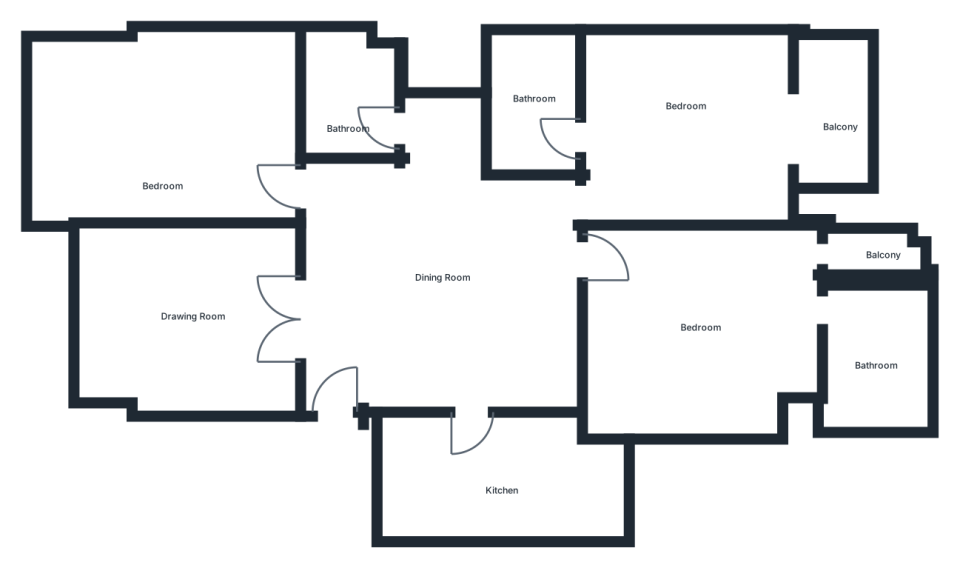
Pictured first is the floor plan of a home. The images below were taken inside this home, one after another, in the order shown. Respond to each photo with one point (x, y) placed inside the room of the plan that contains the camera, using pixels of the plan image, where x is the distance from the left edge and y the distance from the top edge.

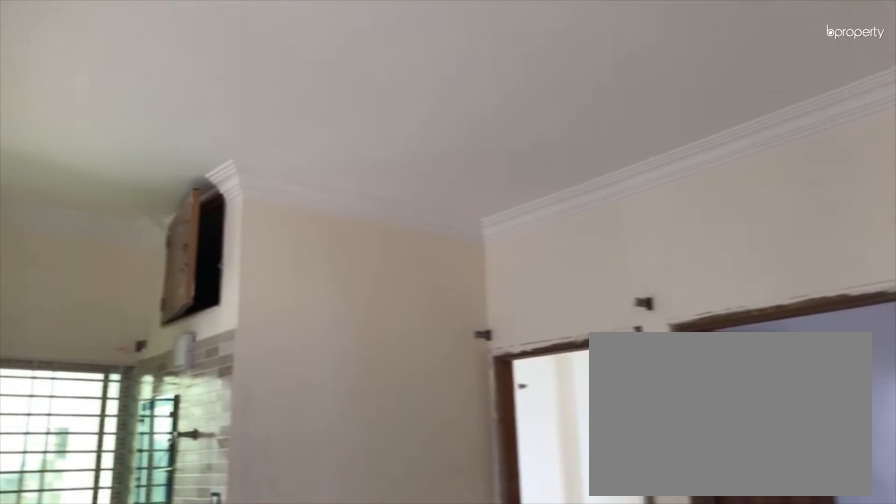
(423, 297)
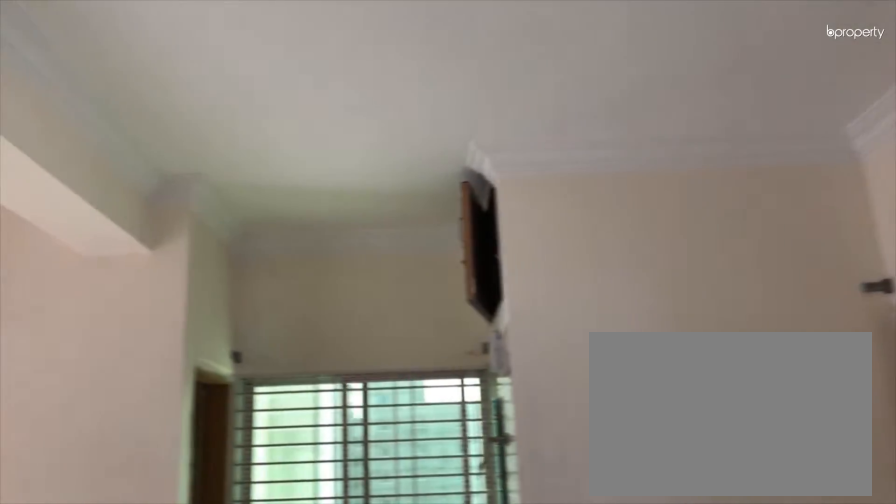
(423, 297)
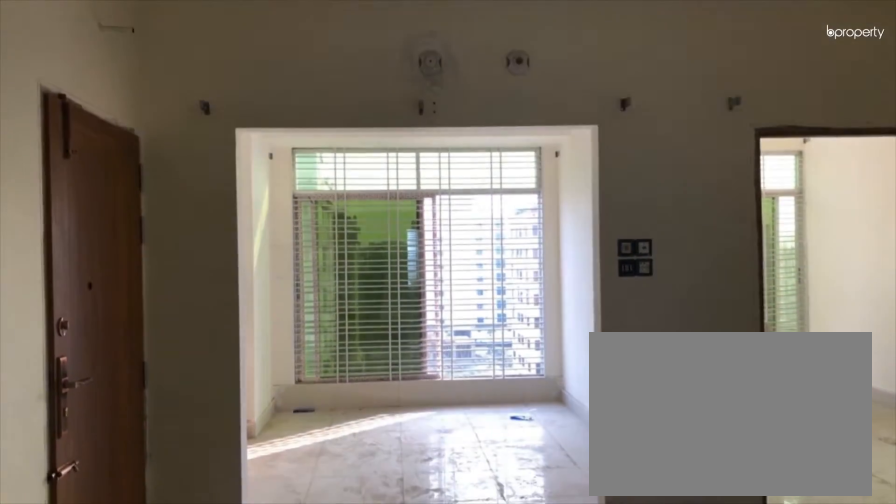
(423, 297)
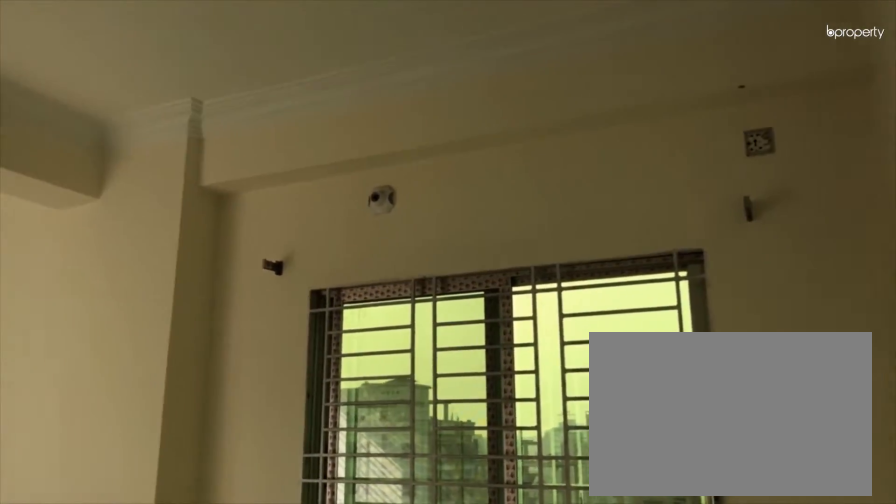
(161, 141)
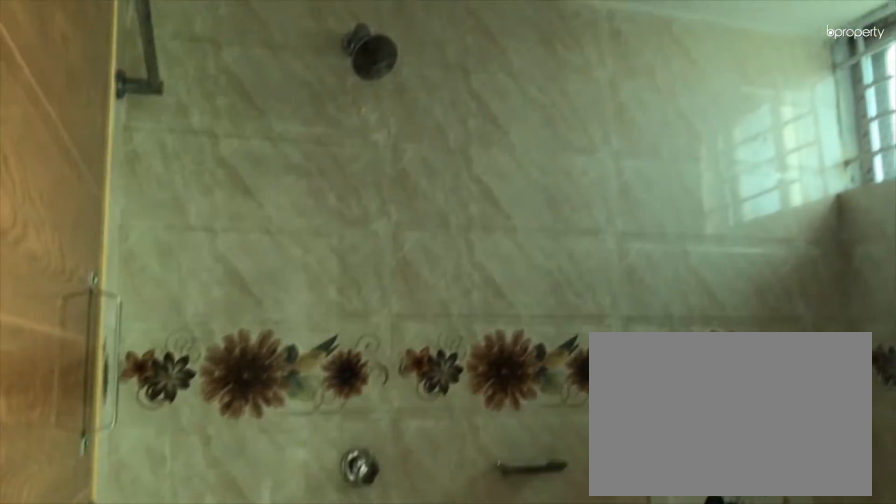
(348, 94)
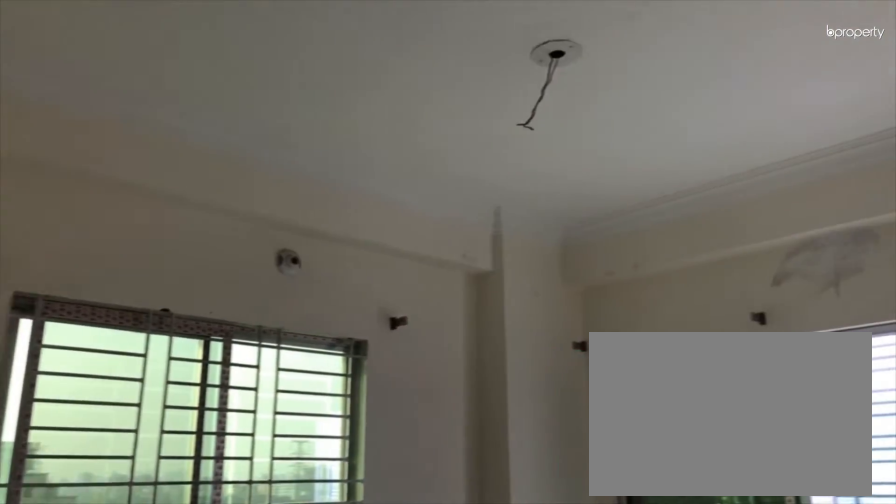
(685, 137)
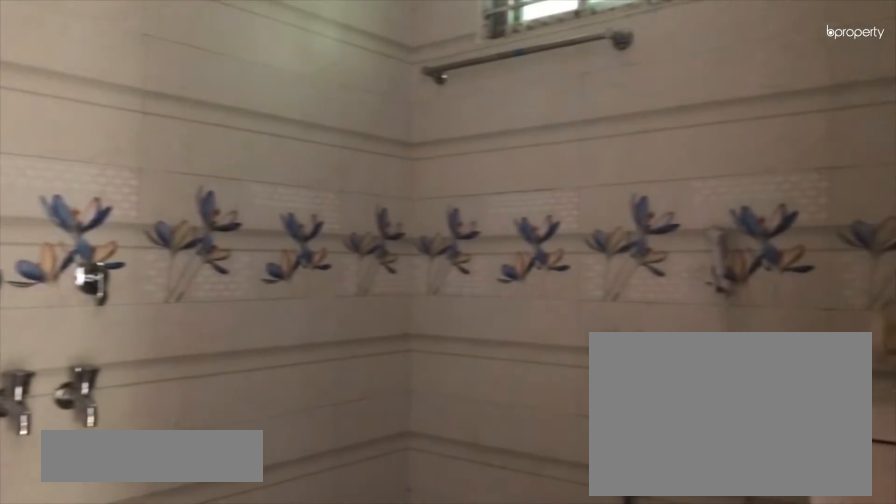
(890, 368)
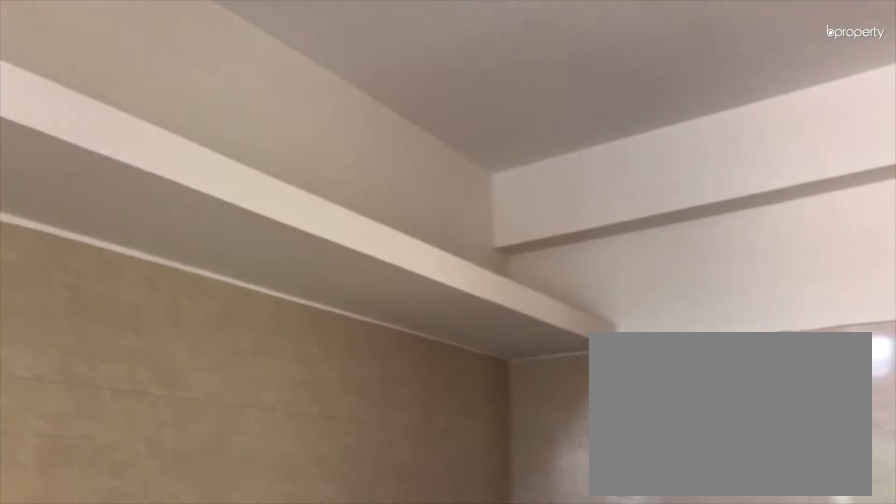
(481, 470)
